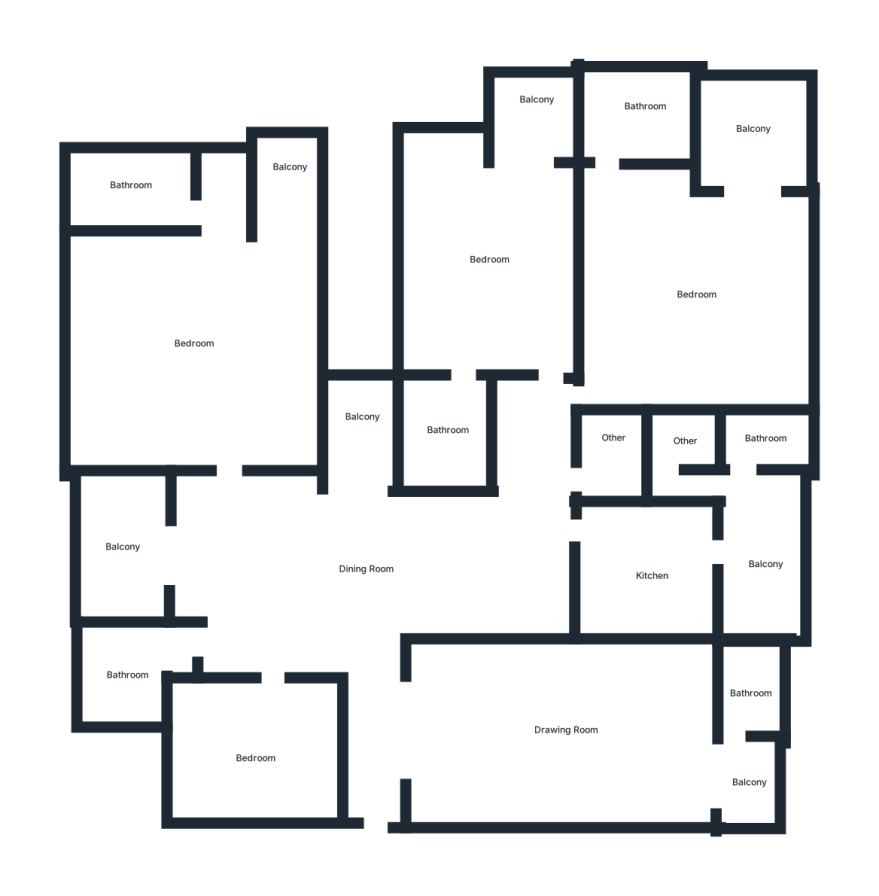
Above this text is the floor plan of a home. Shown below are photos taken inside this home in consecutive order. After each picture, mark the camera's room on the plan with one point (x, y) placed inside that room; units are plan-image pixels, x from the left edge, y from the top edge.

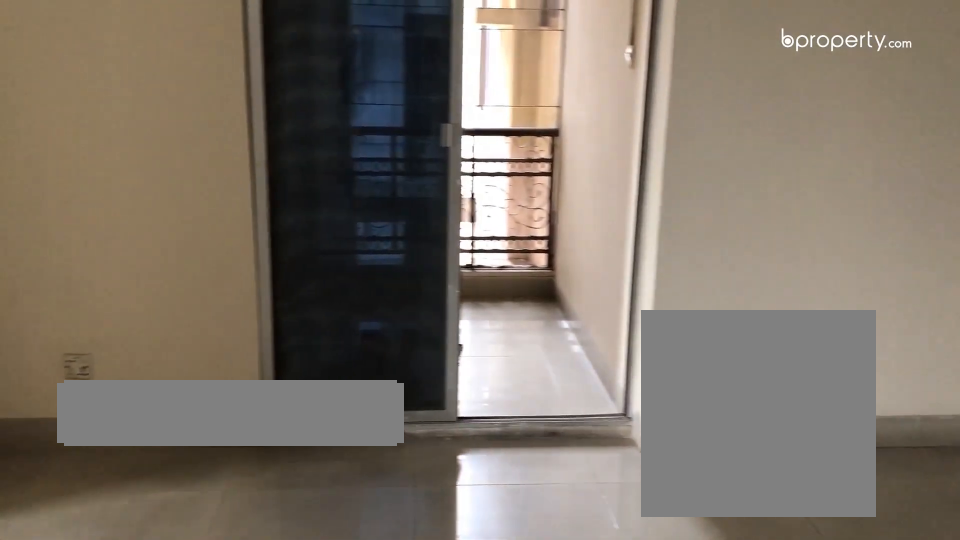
(375, 564)
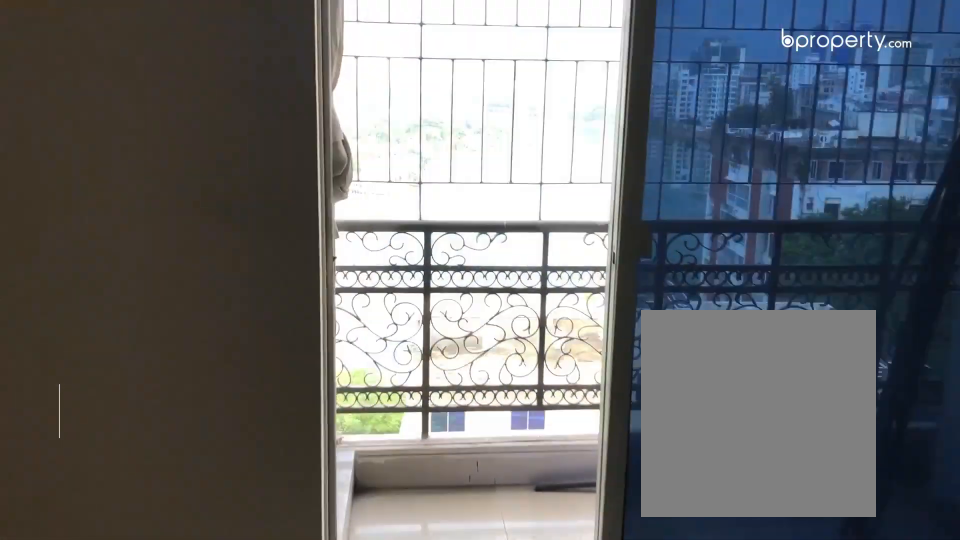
(562, 722)
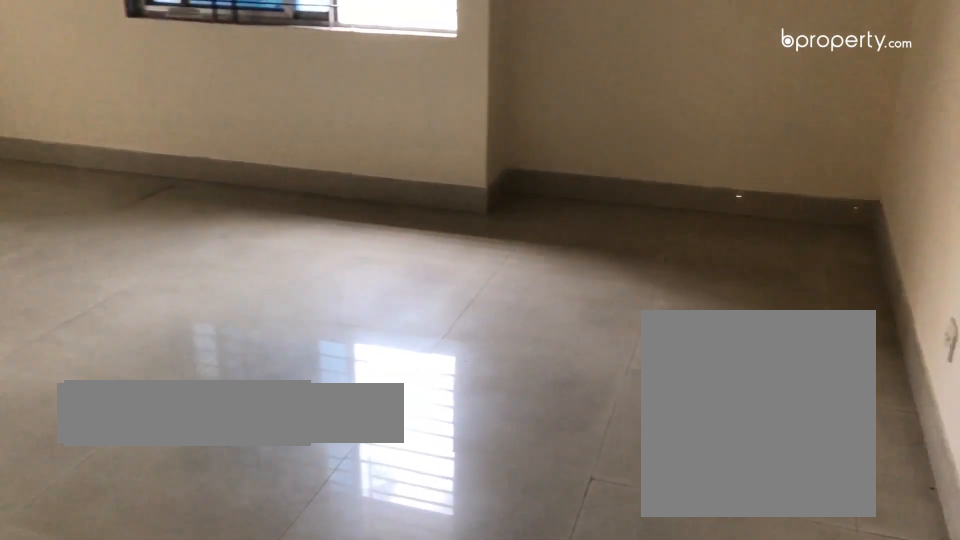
(692, 297)
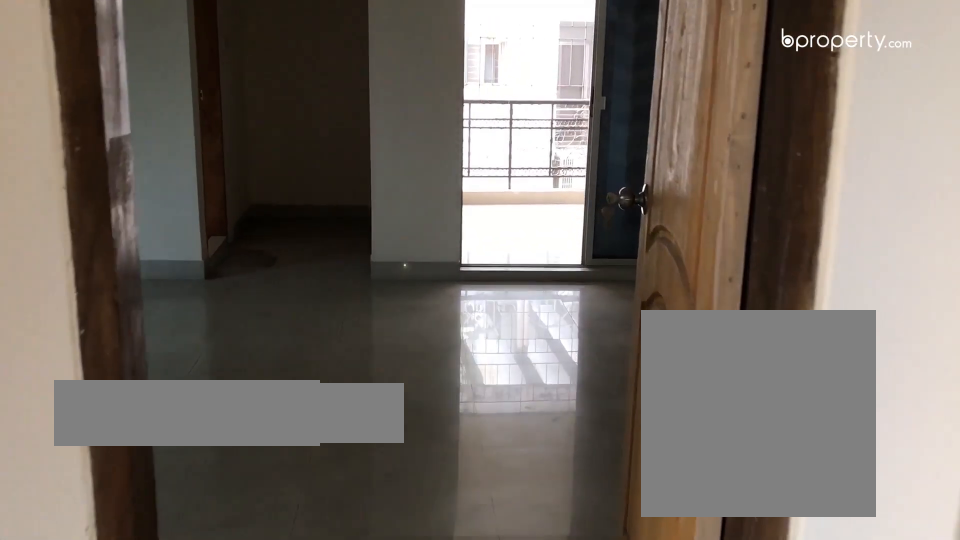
(197, 341)
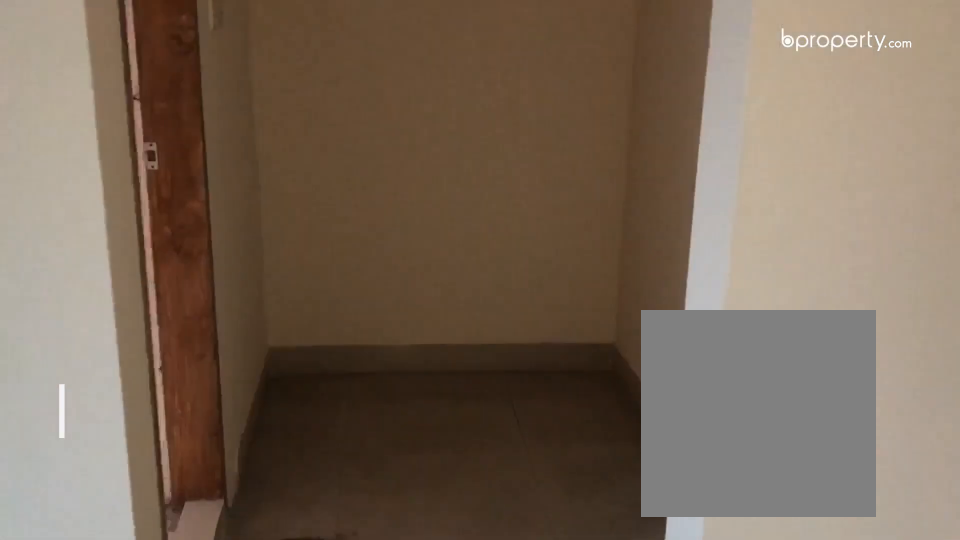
(195, 339)
